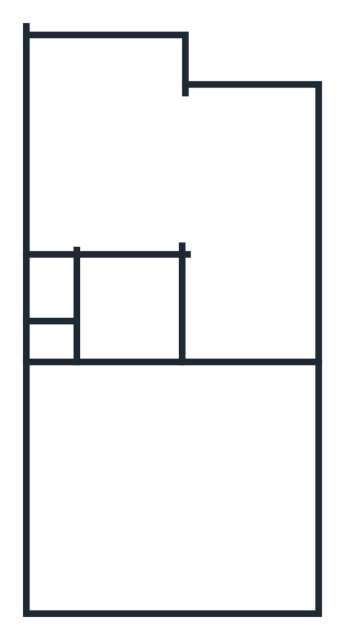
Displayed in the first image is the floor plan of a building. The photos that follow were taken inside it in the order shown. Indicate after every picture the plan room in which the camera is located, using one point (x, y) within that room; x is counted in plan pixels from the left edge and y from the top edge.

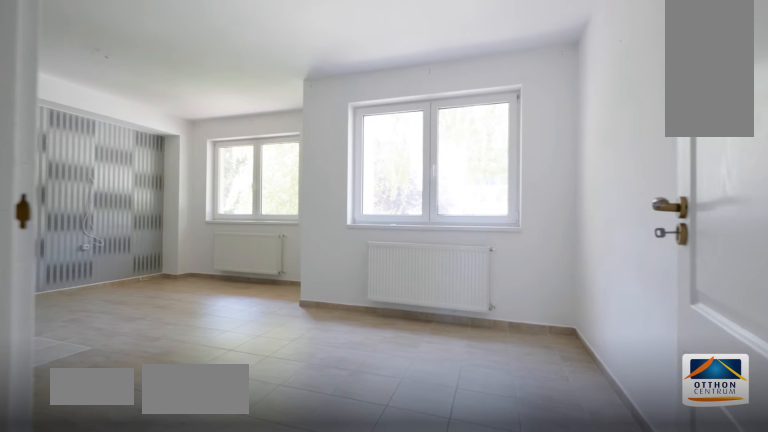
(151, 159)
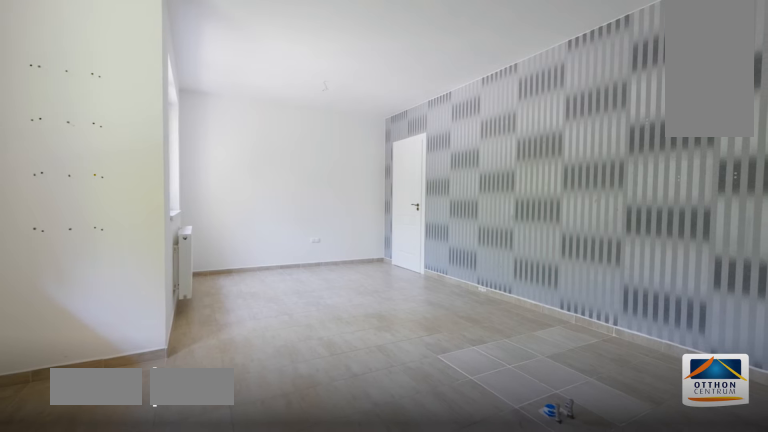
(150, 159)
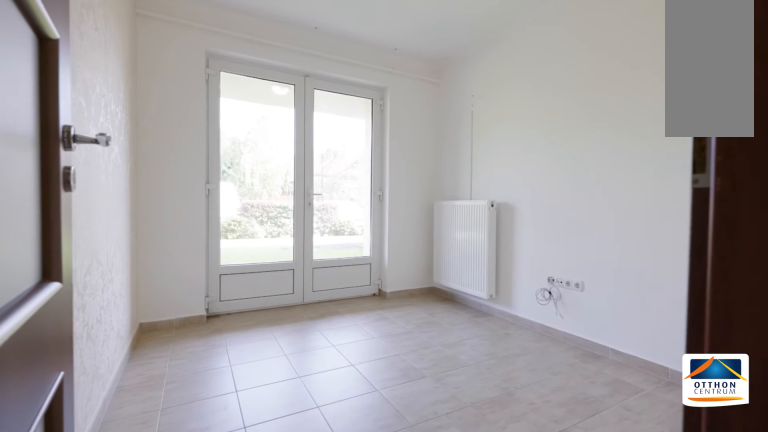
(113, 539)
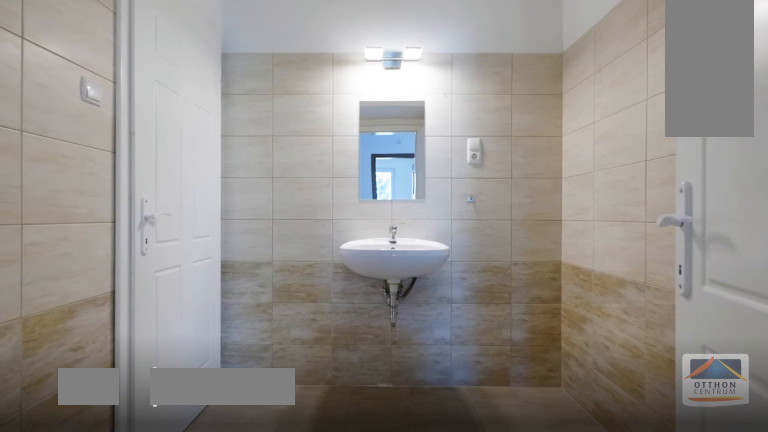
(127, 301)
